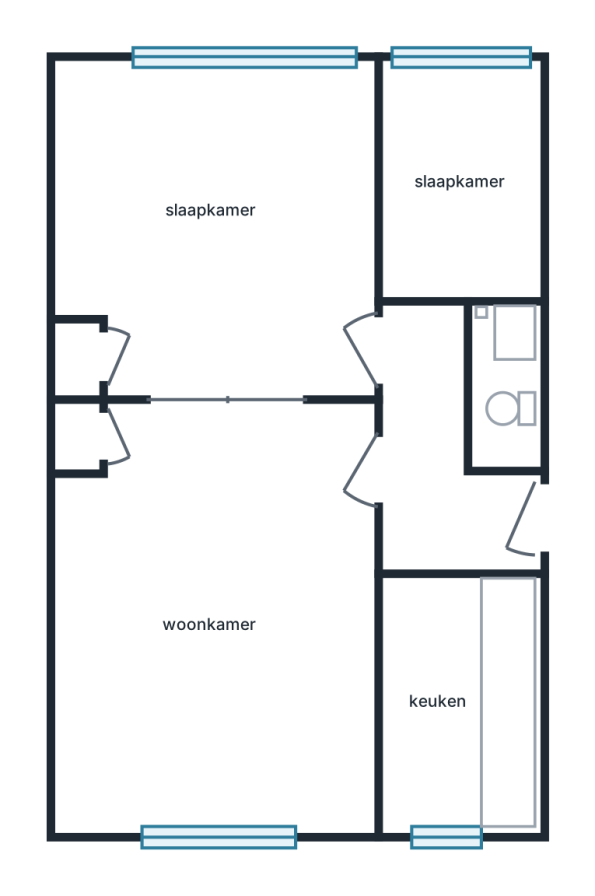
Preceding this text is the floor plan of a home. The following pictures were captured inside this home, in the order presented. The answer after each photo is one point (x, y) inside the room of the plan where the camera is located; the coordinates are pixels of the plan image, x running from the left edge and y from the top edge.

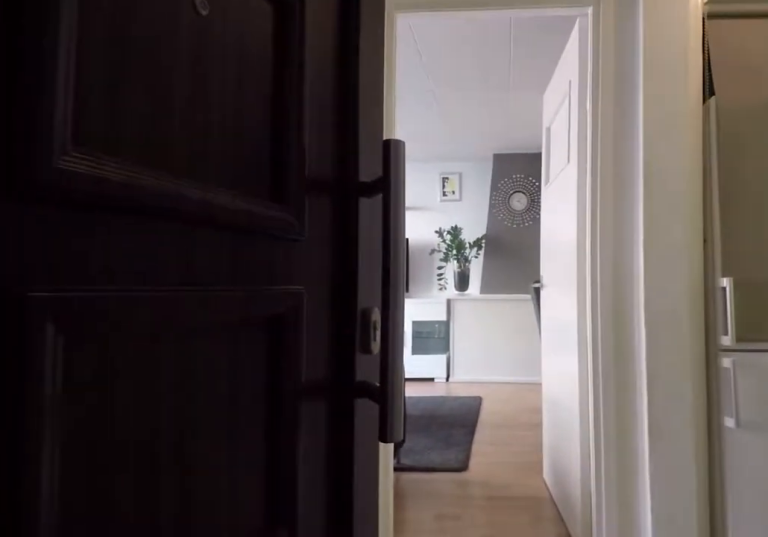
(443, 458)
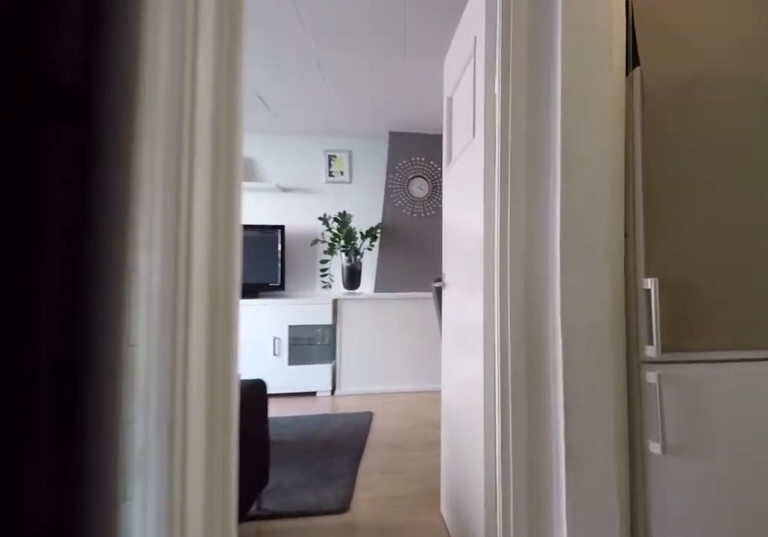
(443, 458)
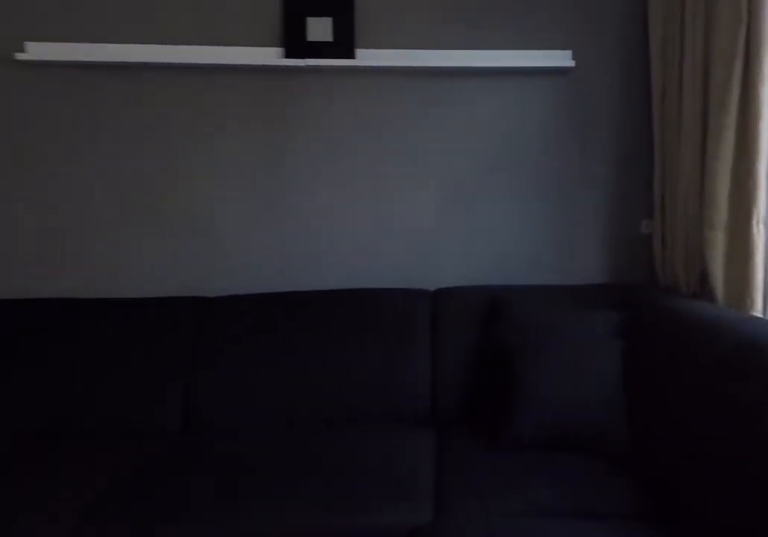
(222, 620)
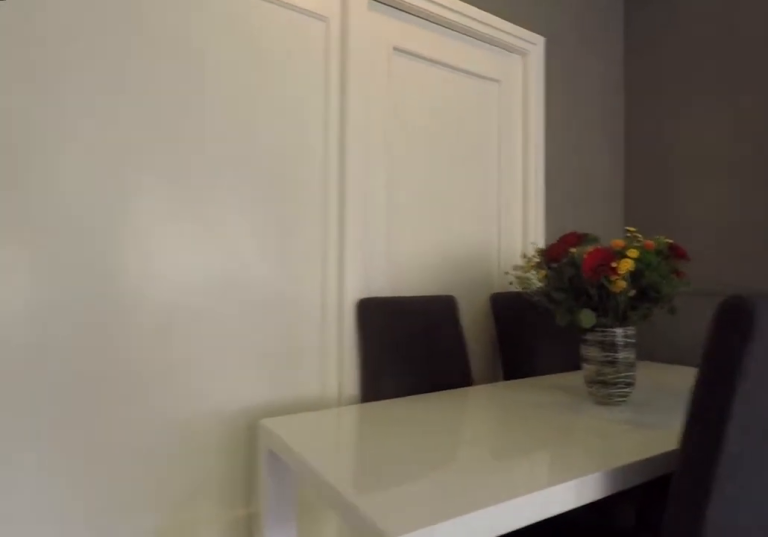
(222, 620)
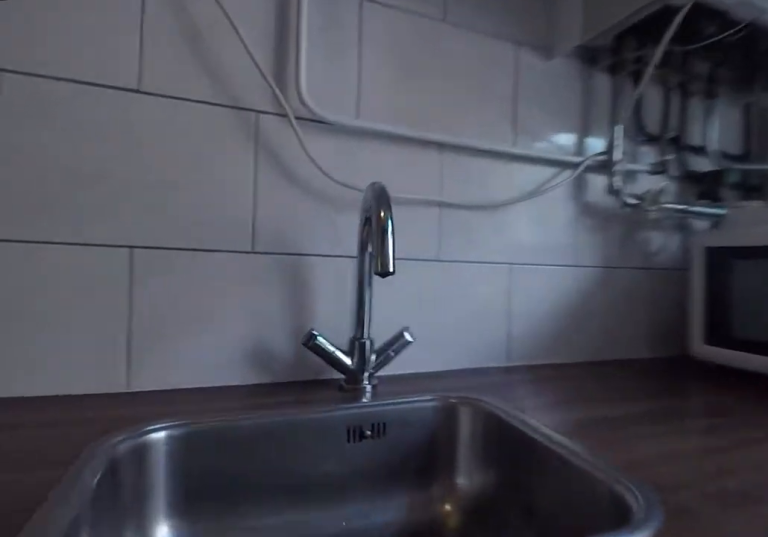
(458, 702)
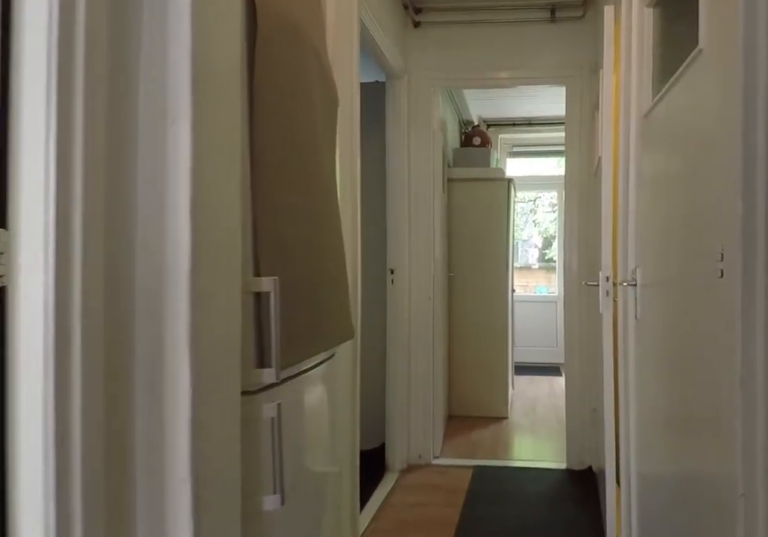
(442, 460)
